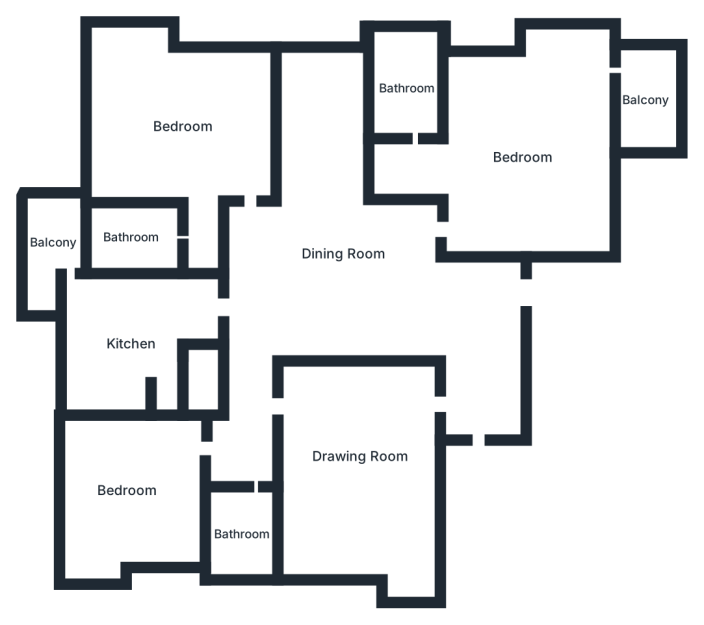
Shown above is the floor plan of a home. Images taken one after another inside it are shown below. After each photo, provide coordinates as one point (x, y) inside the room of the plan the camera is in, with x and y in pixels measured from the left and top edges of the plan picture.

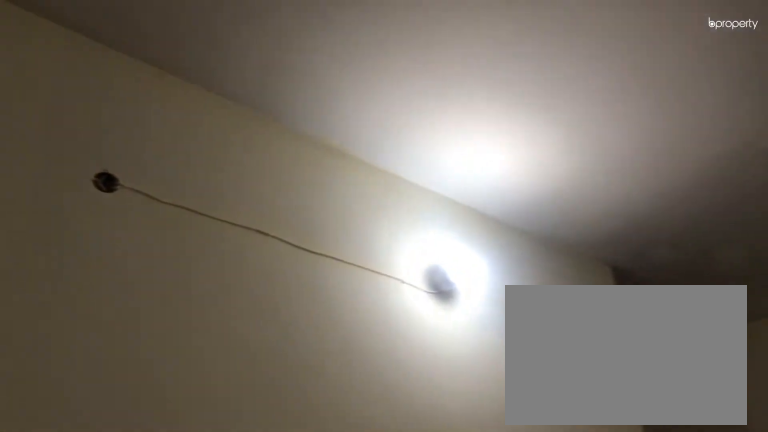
(337, 251)
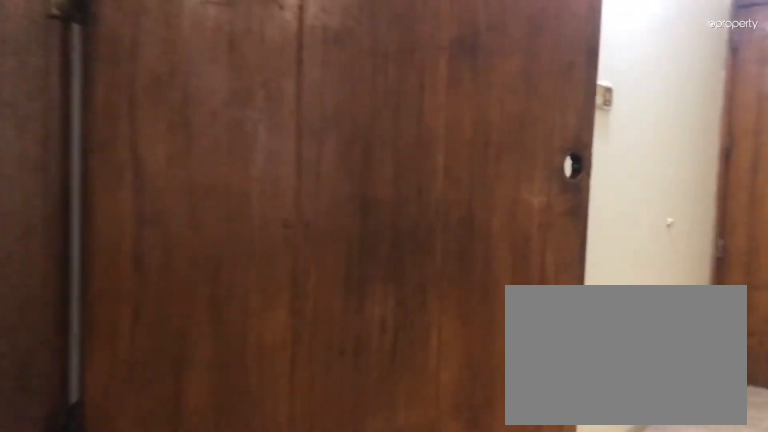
(360, 457)
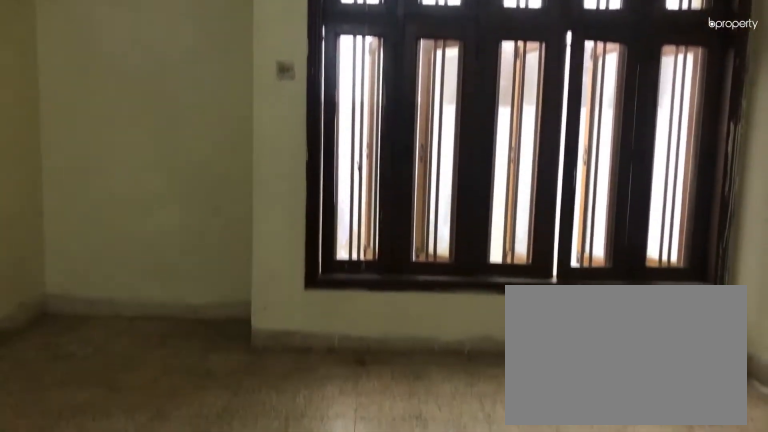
(360, 457)
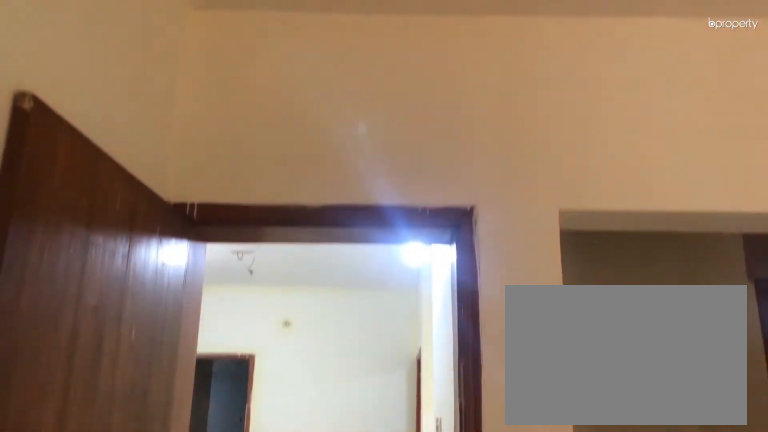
(520, 159)
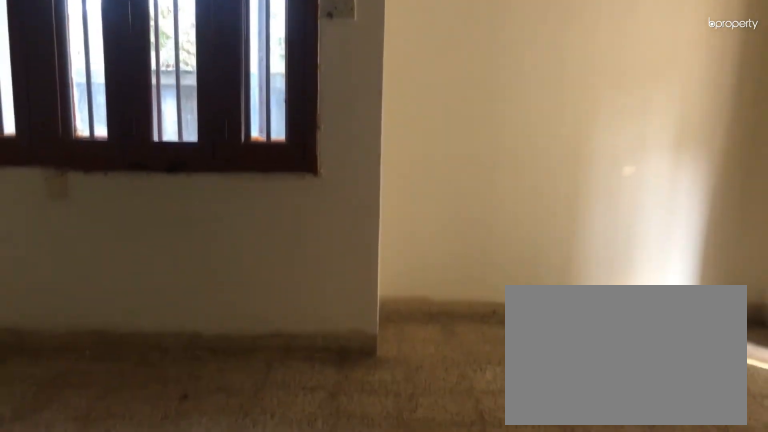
(520, 159)
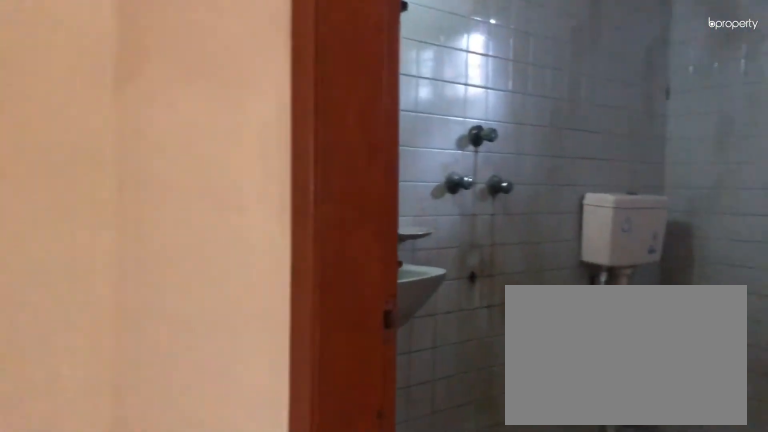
(406, 91)
